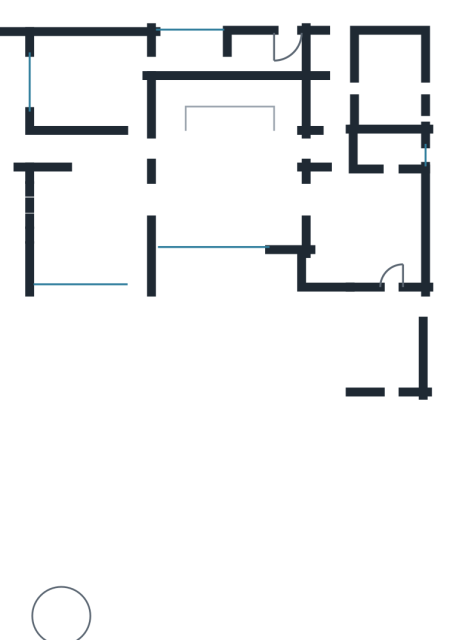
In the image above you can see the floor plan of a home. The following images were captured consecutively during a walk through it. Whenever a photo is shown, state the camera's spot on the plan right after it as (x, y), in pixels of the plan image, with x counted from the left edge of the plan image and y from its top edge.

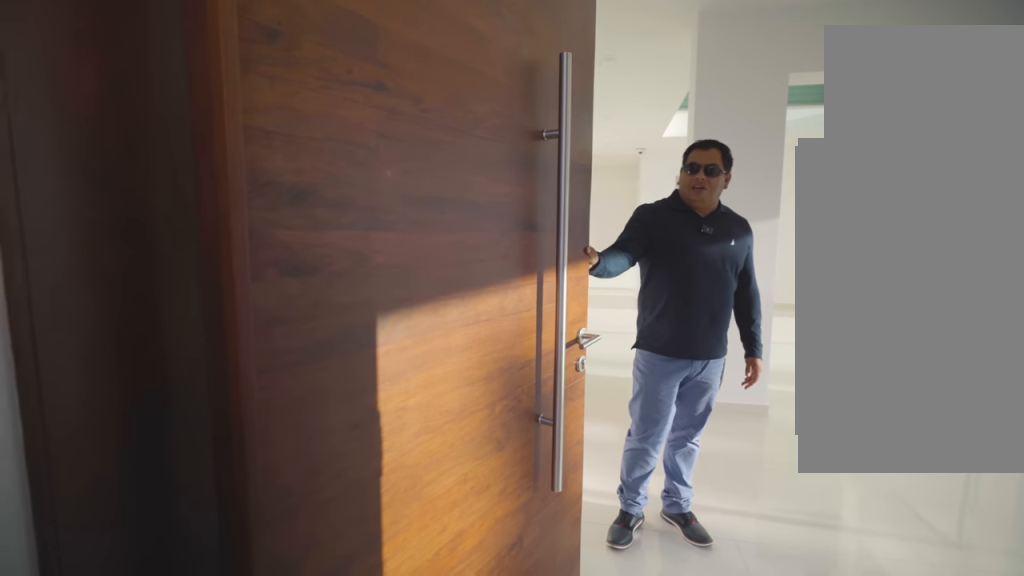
(48, 149)
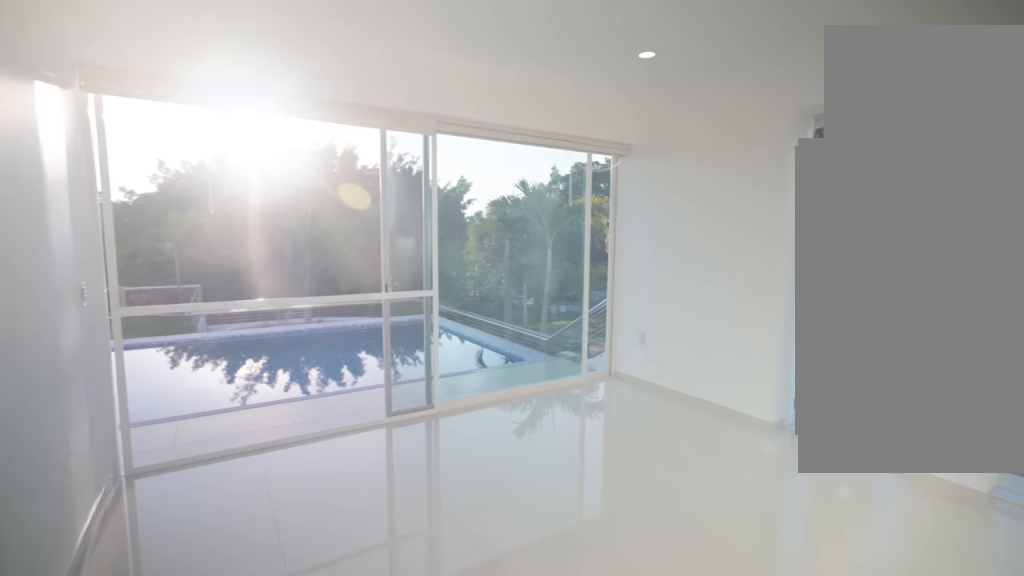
(133, 171)
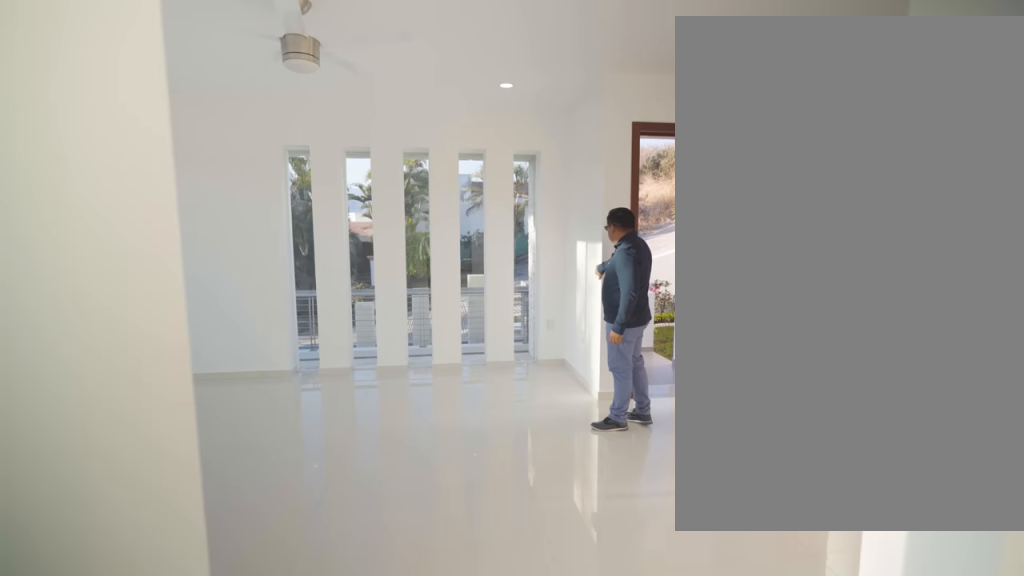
(169, 206)
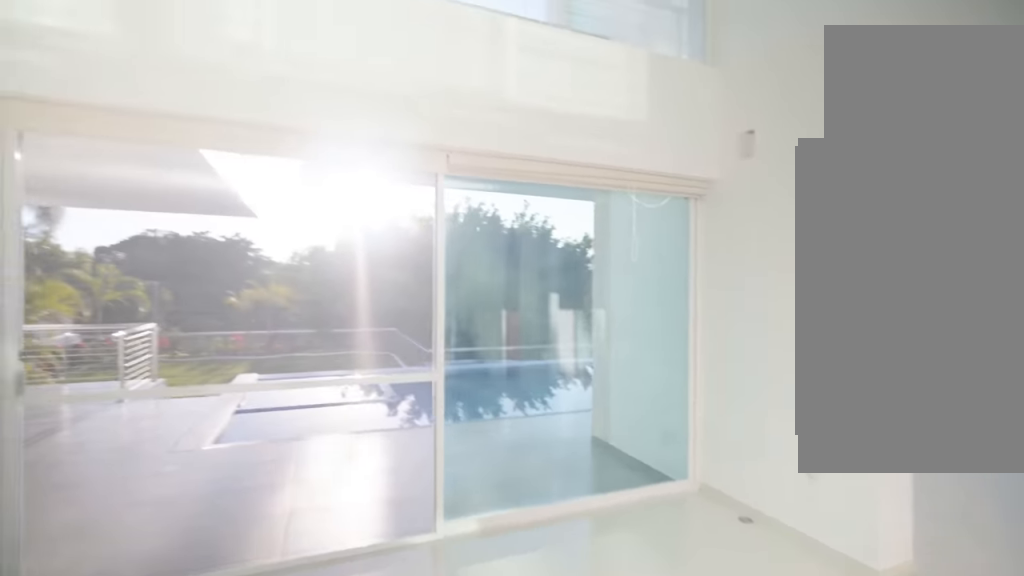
(212, 184)
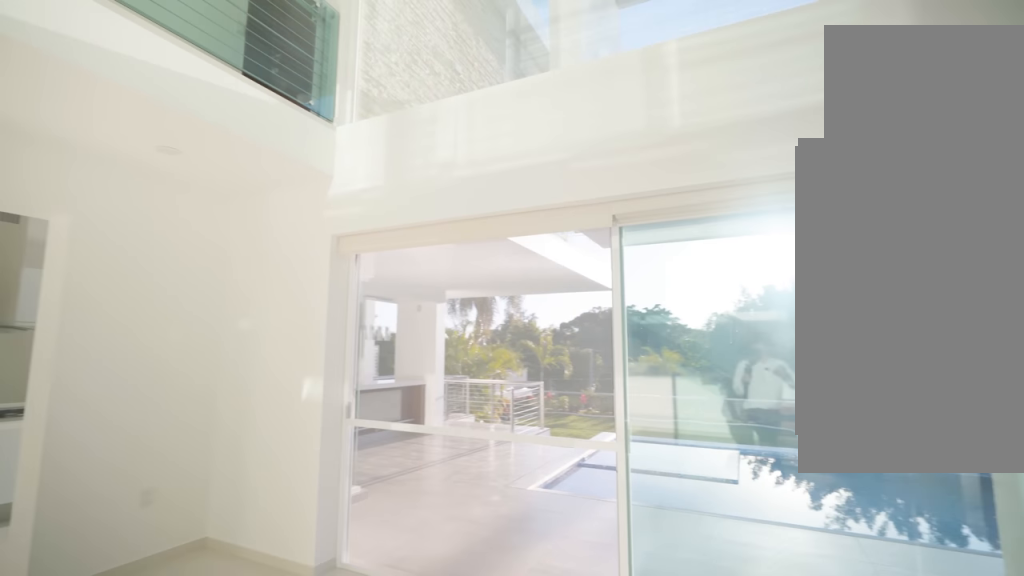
(189, 188)
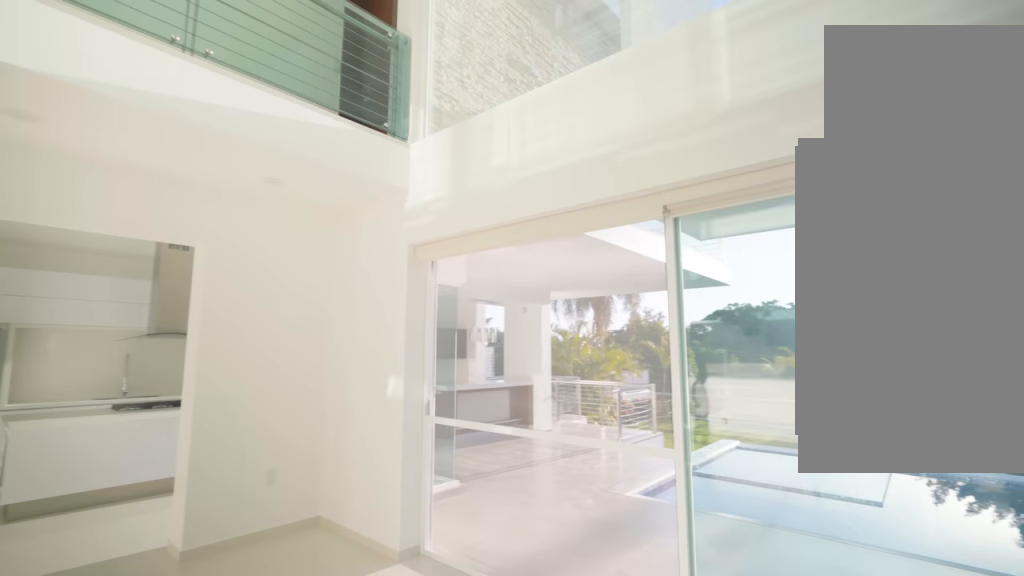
(183, 189)
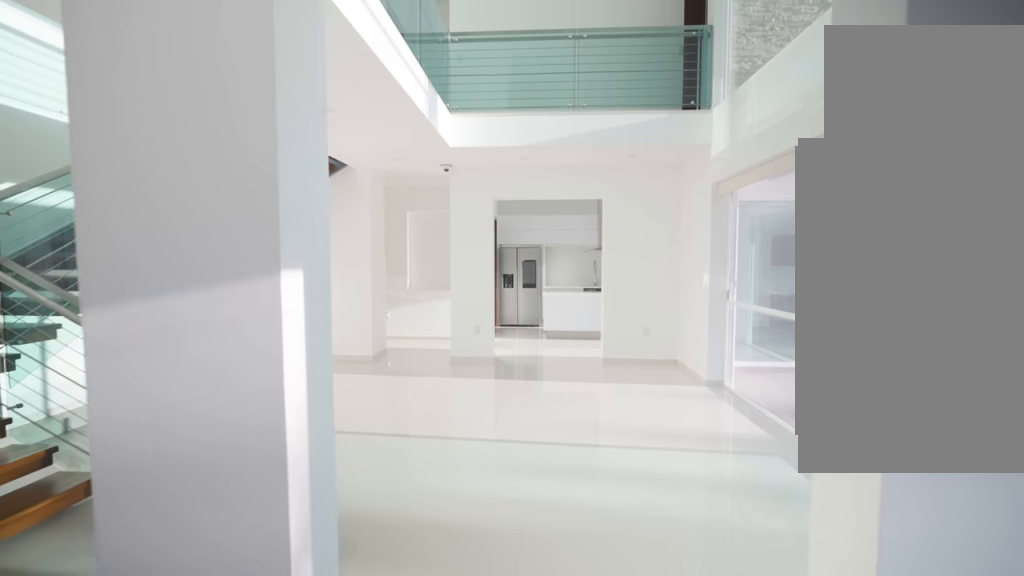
(126, 198)
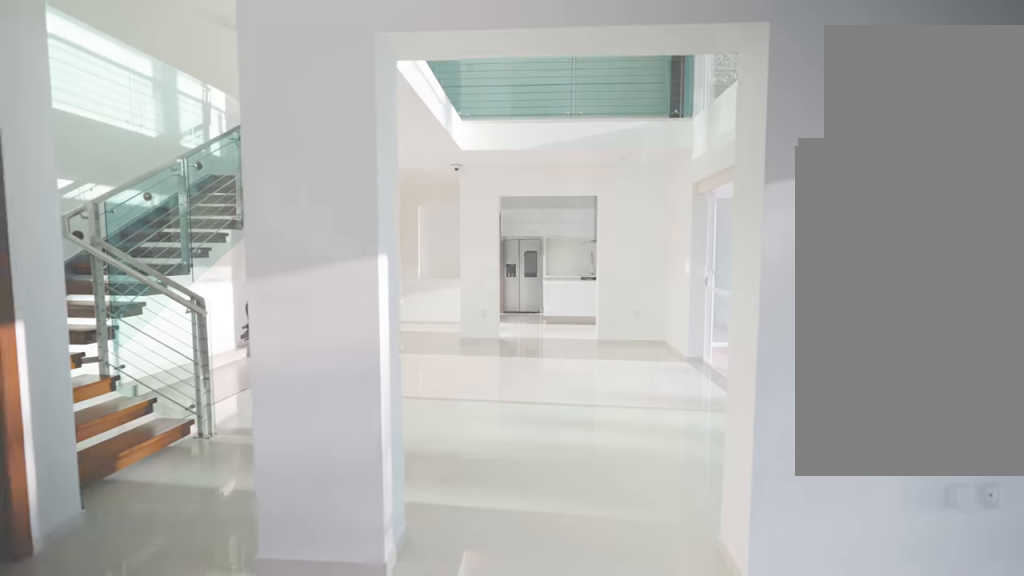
(111, 198)
